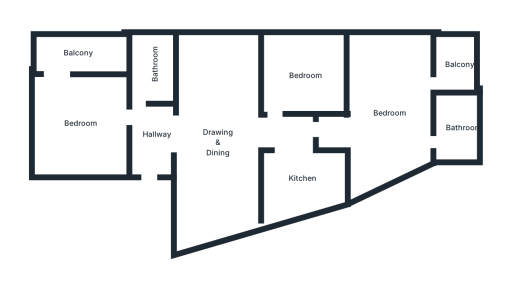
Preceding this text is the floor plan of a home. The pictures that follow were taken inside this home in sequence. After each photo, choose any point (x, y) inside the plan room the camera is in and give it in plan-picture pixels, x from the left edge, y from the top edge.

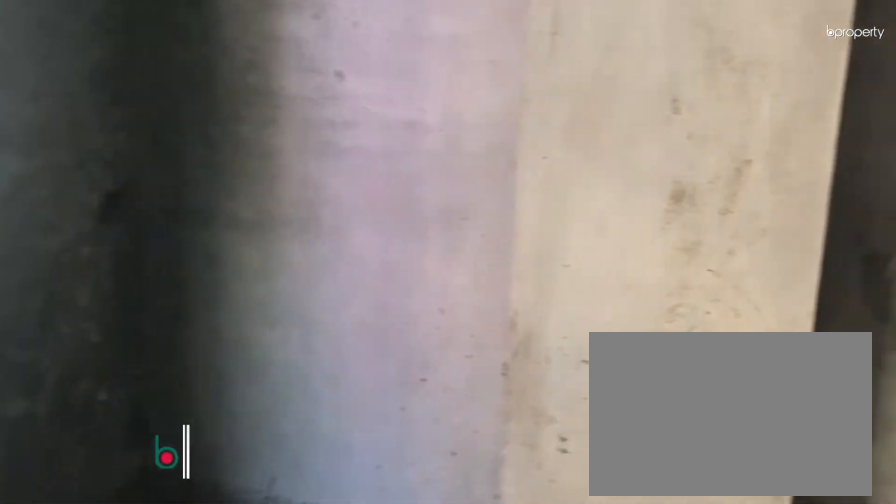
(307, 76)
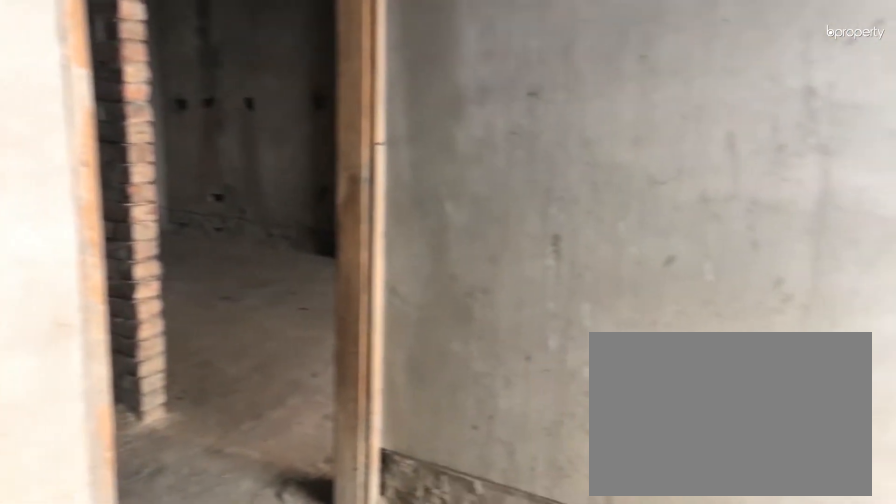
(307, 76)
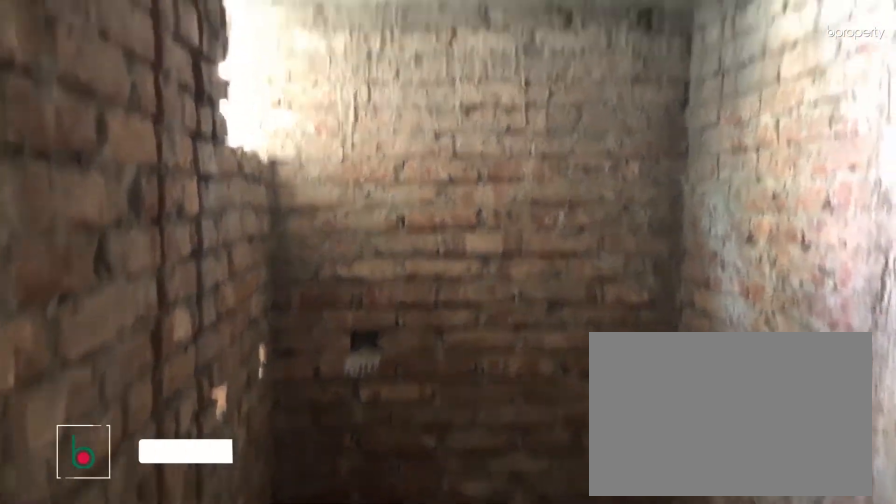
(156, 62)
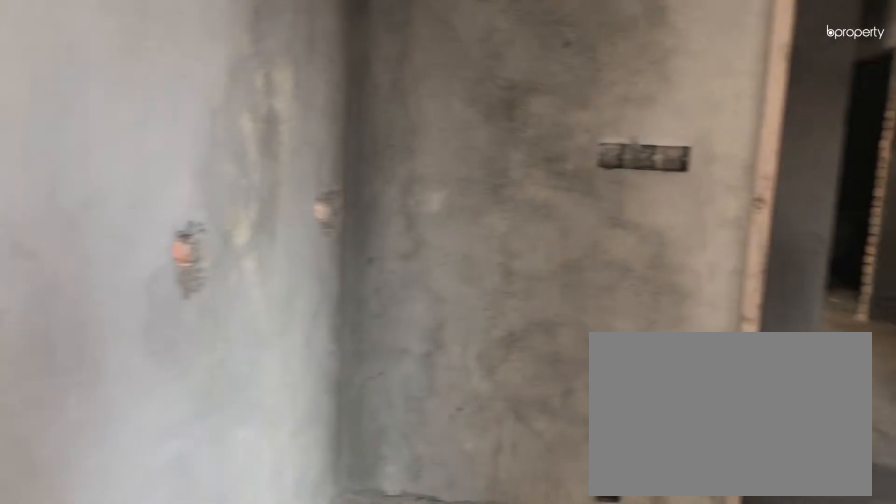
(81, 125)
